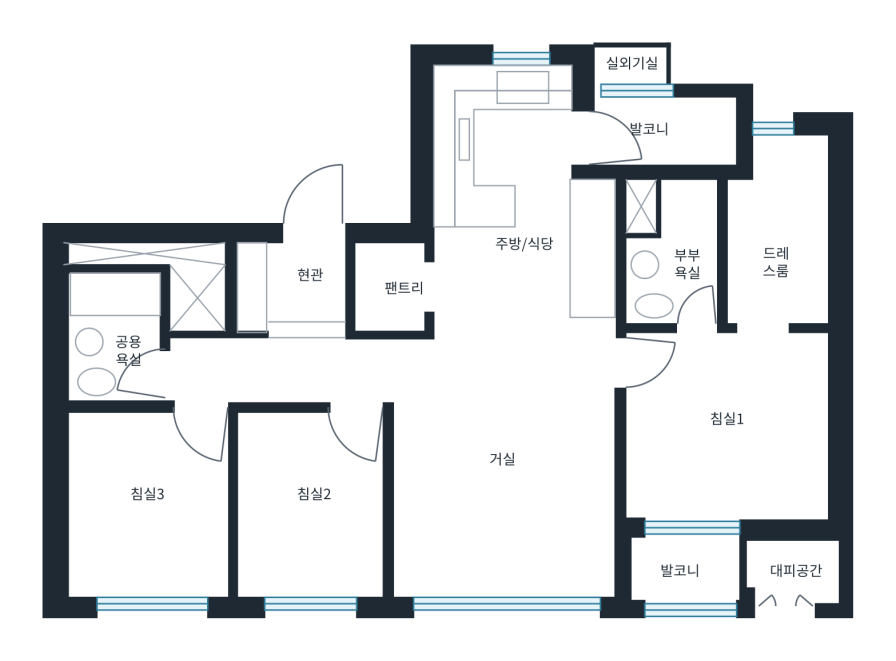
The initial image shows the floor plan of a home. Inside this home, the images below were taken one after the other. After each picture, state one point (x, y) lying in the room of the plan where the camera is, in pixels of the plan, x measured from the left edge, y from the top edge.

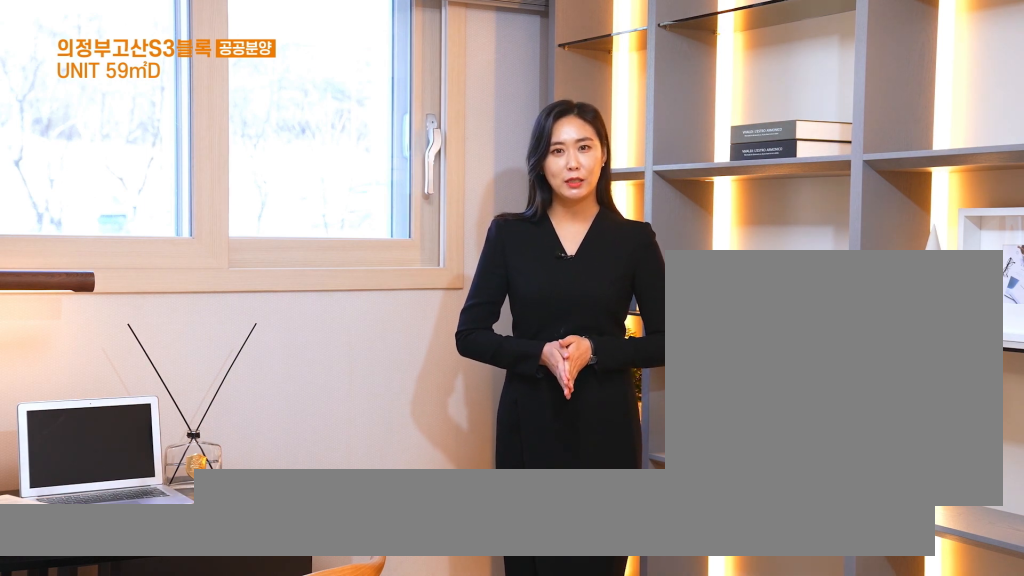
(315, 480)
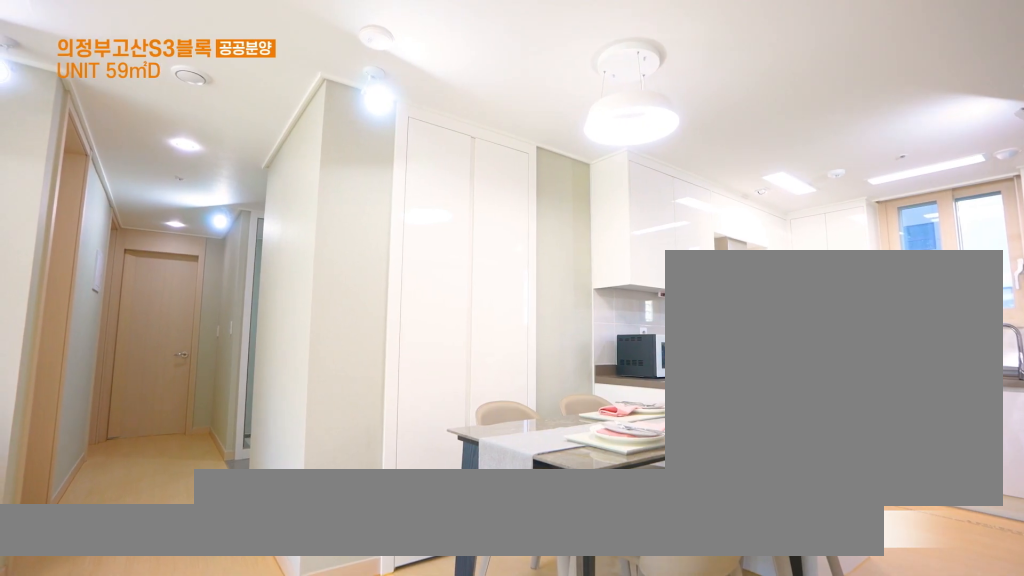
(501, 399)
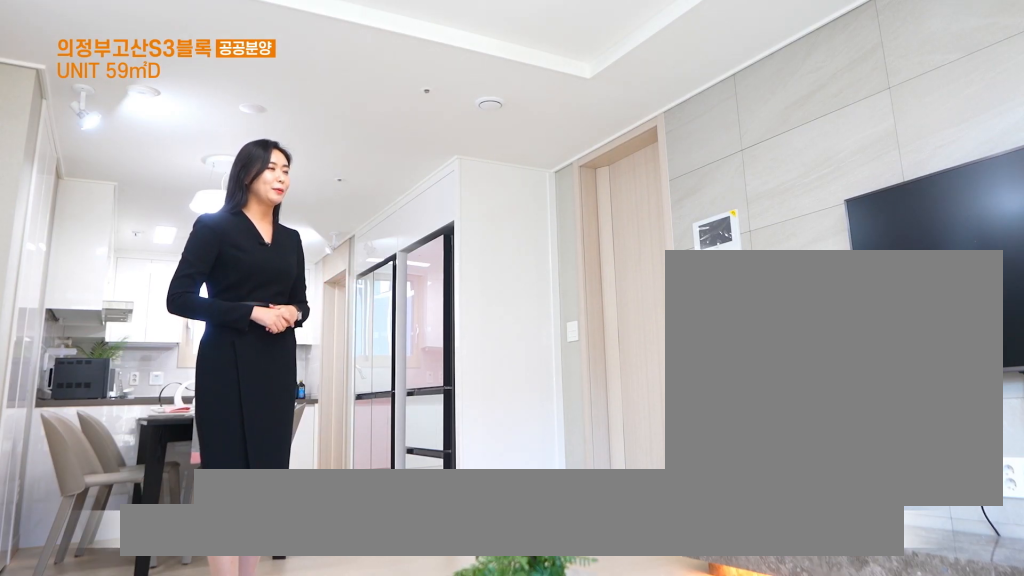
(503, 397)
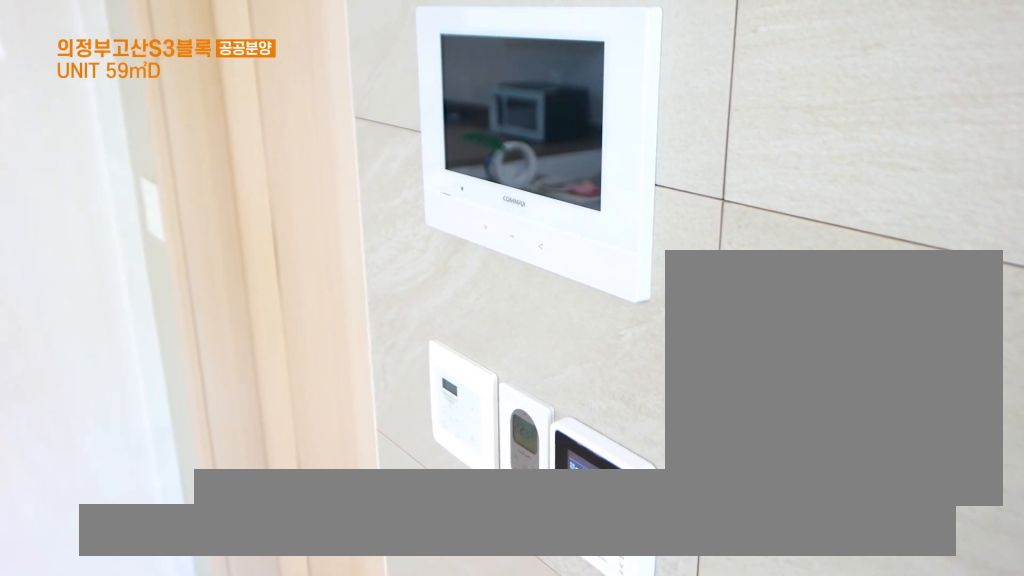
(504, 445)
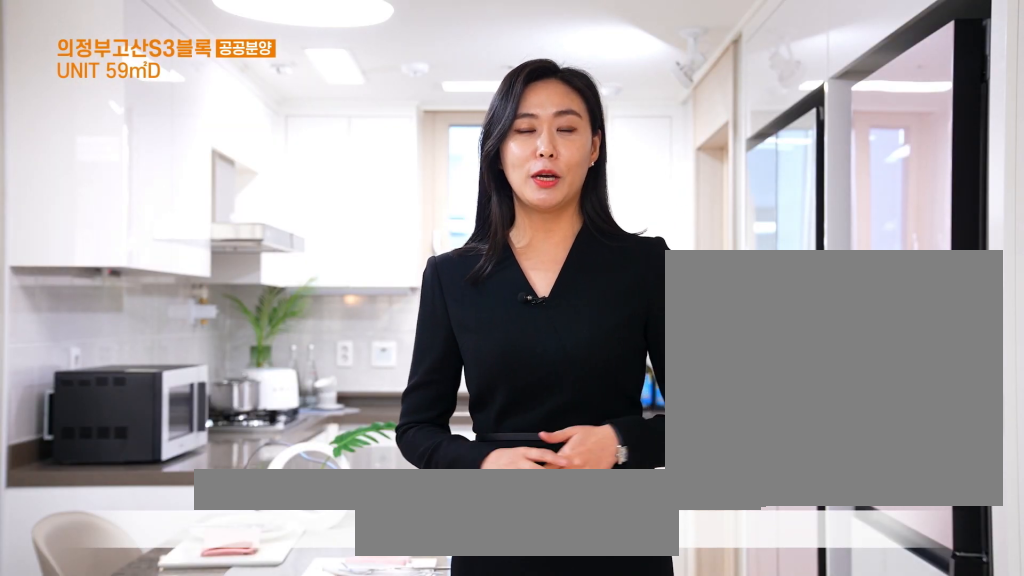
(523, 233)
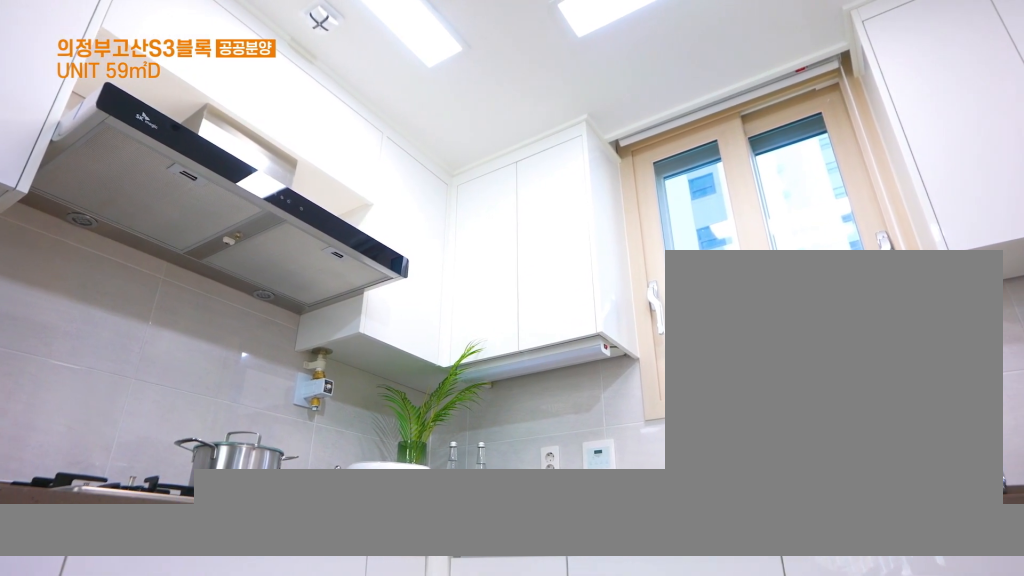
(524, 233)
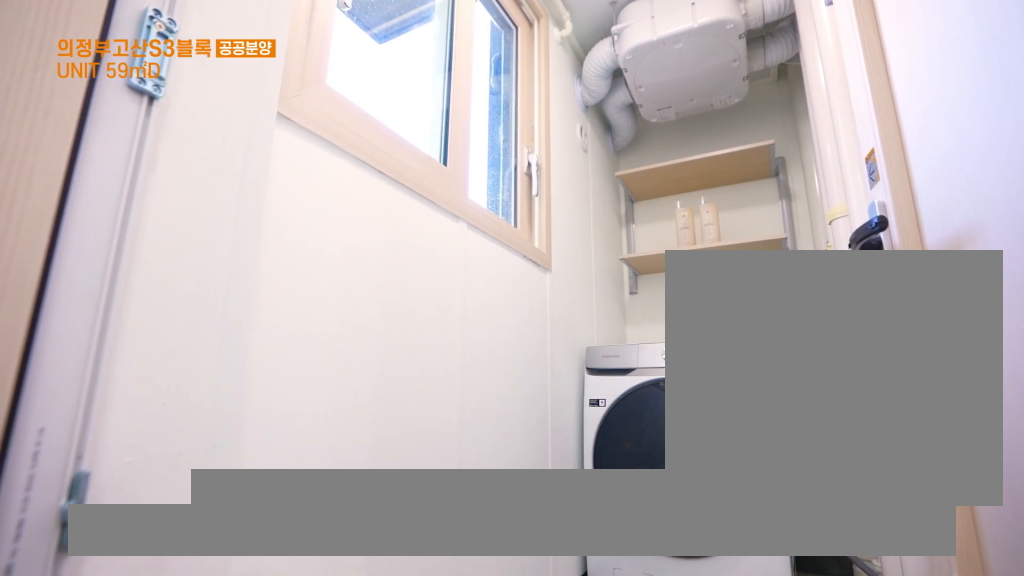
(650, 112)
